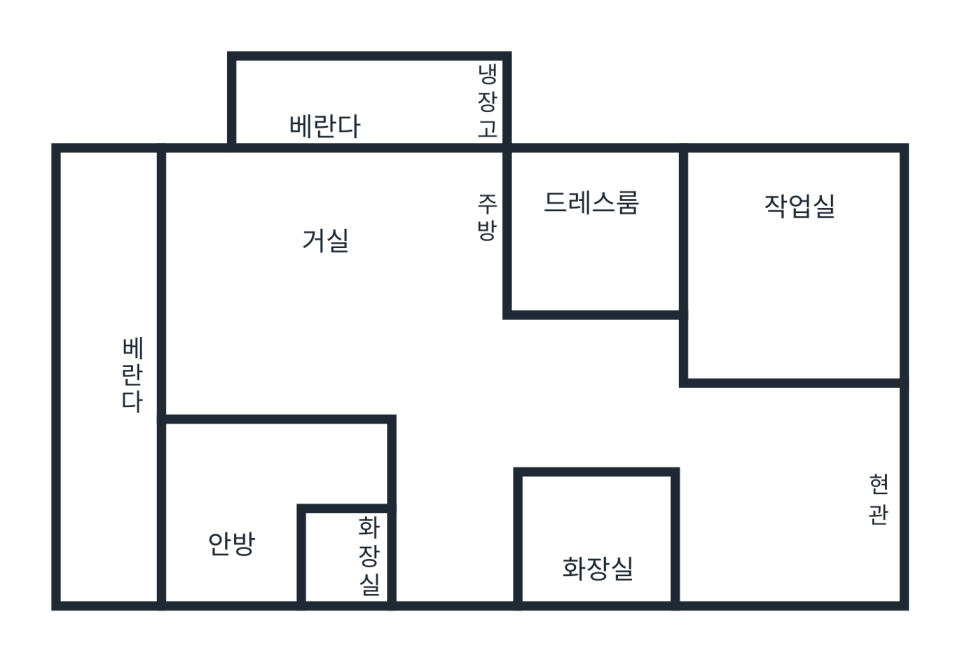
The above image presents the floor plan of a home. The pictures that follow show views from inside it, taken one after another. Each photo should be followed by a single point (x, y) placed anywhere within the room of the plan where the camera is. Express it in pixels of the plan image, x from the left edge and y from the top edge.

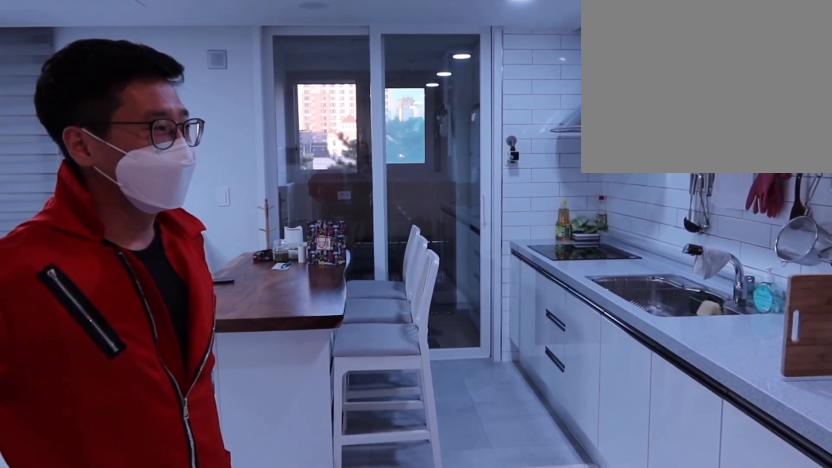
(422, 232)
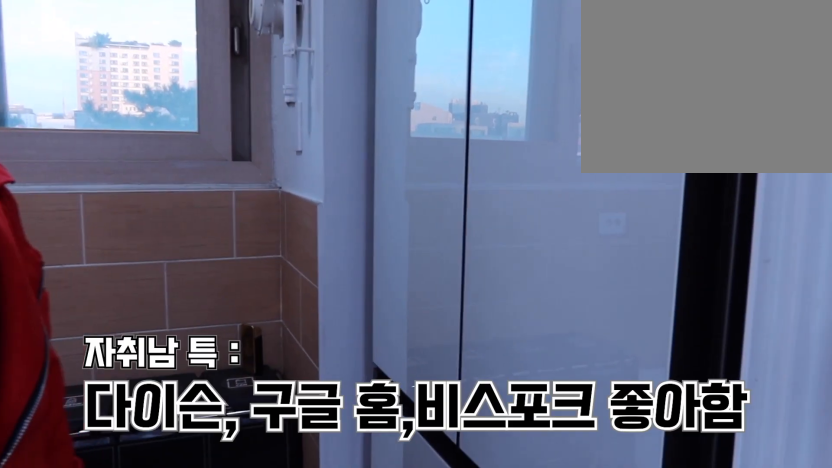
(445, 95)
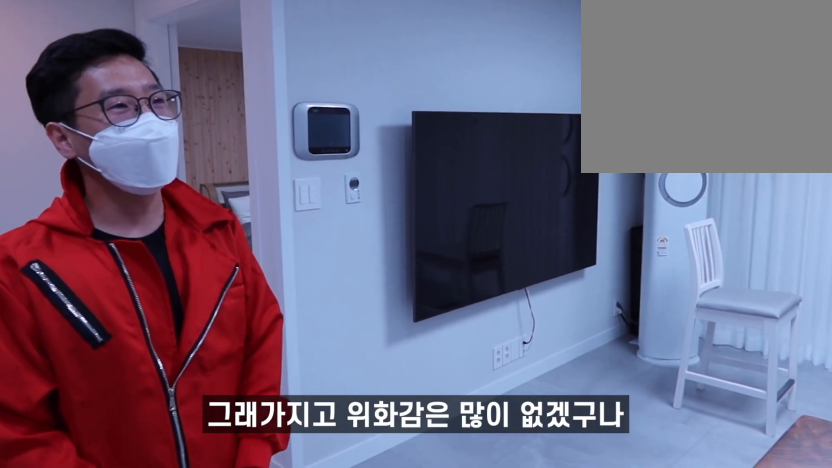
(324, 305)
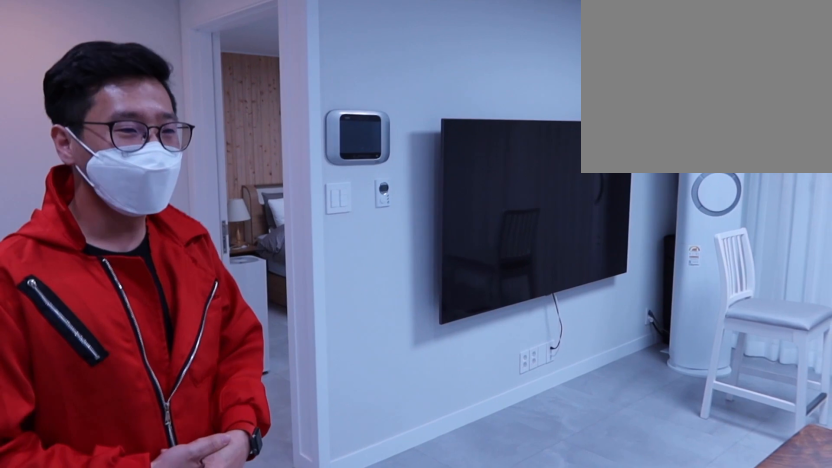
(324, 305)
